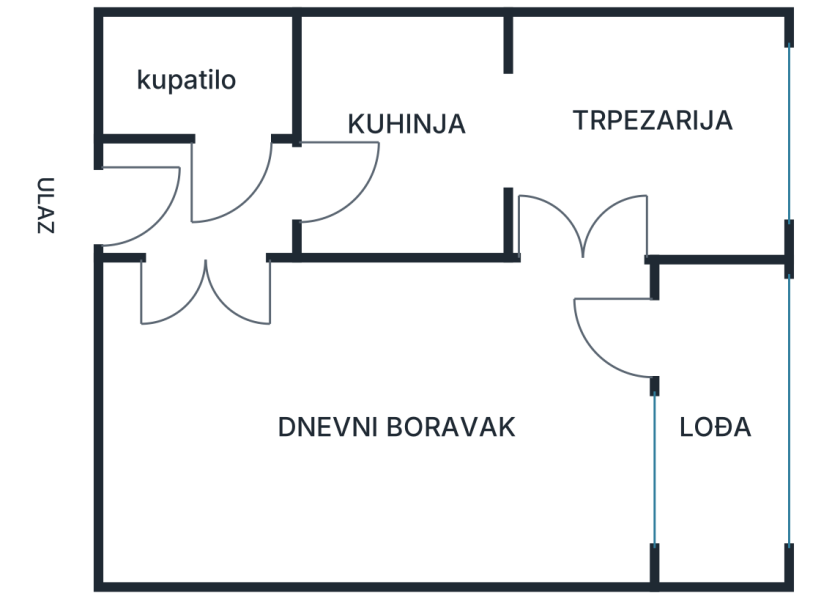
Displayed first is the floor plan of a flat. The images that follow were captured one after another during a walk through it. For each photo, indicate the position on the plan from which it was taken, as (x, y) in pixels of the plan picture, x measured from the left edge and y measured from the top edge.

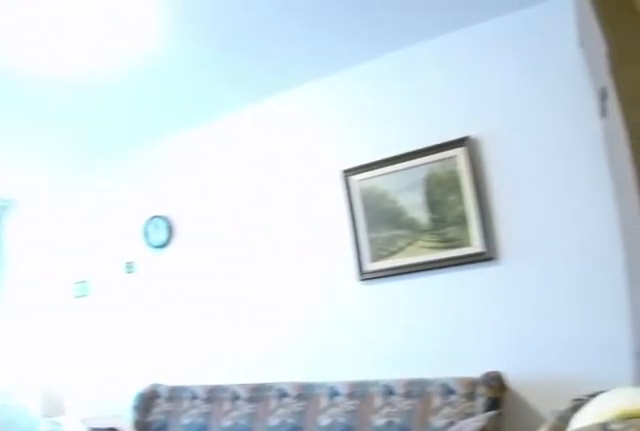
(185, 232)
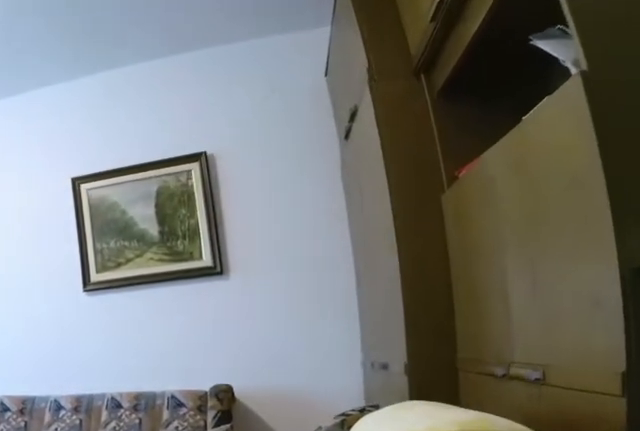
(206, 282)
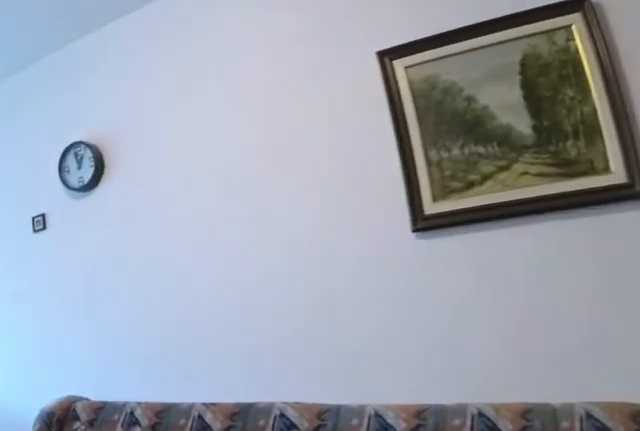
(247, 340)
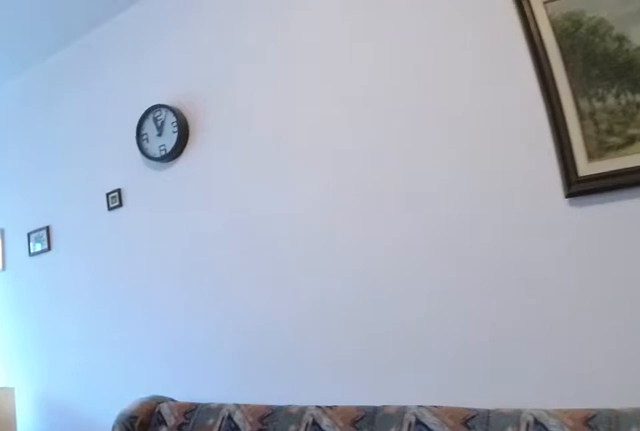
(262, 359)
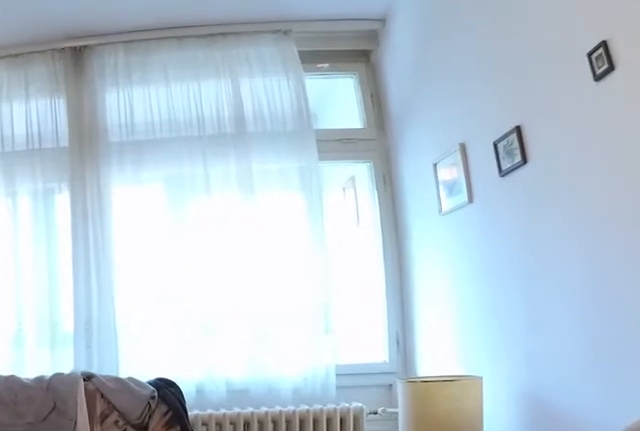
(313, 399)
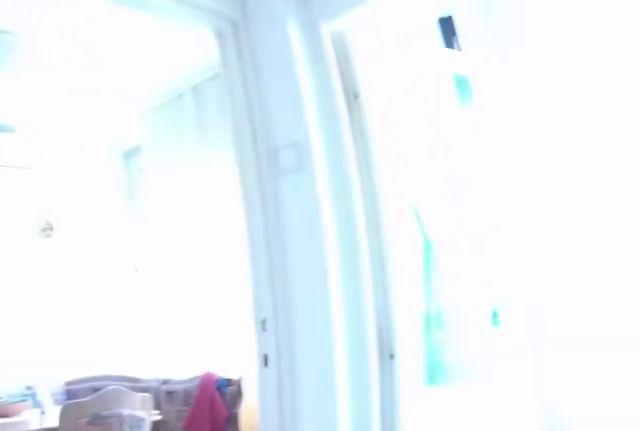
(531, 378)
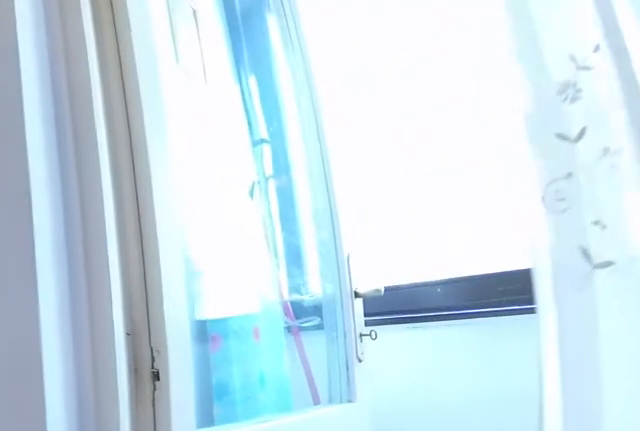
(581, 352)
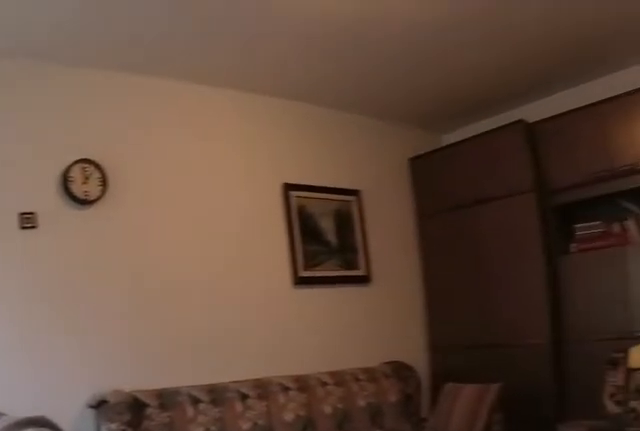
(636, 302)
